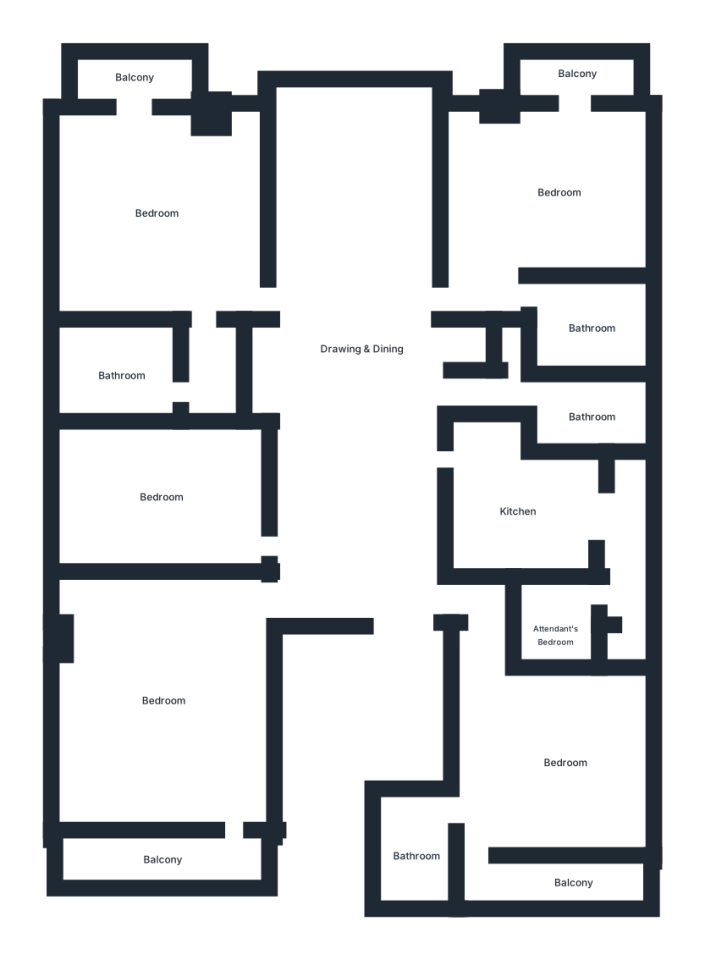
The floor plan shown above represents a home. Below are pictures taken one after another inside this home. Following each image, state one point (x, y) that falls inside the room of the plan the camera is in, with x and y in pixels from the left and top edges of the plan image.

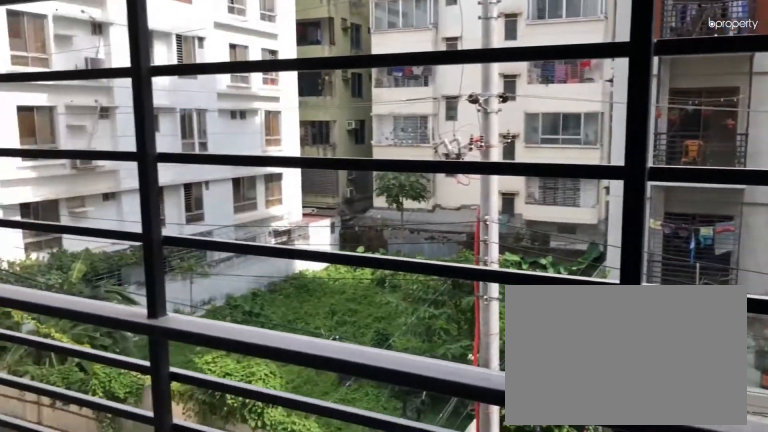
(129, 73)
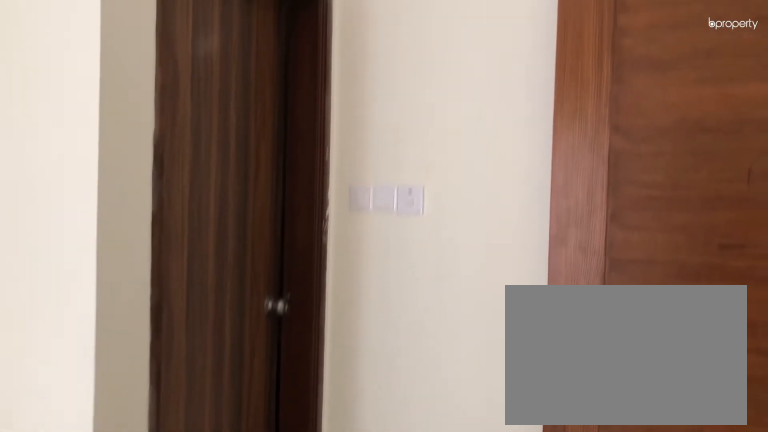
(555, 181)
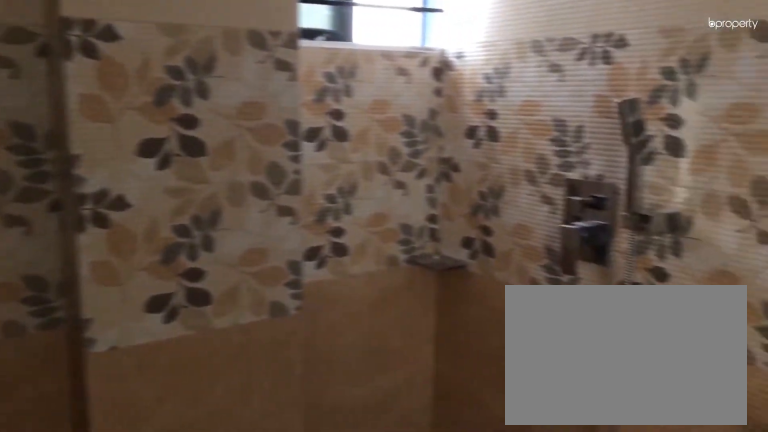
(587, 327)
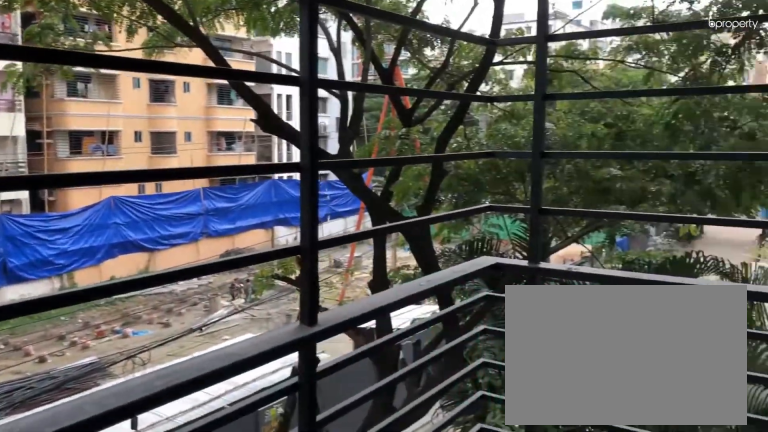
(573, 77)
